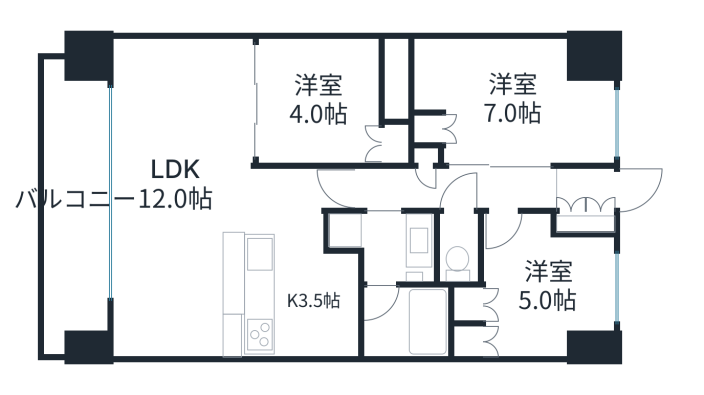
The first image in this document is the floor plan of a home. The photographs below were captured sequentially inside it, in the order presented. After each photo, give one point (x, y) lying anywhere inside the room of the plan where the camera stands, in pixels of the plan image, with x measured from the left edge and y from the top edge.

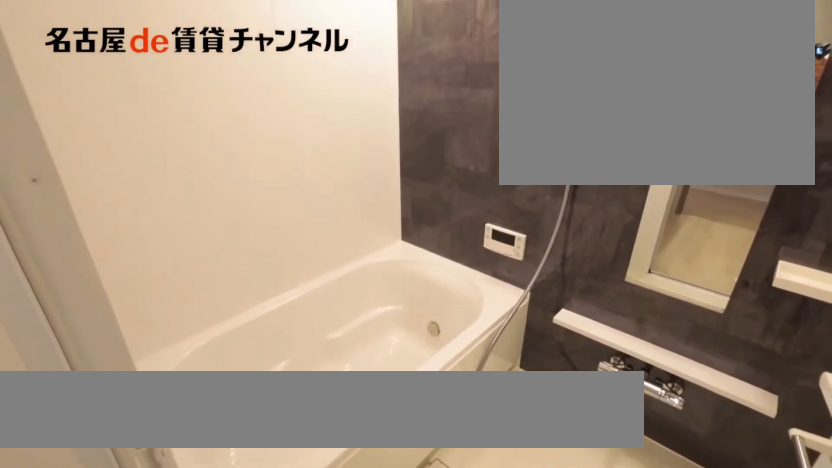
(402, 321)
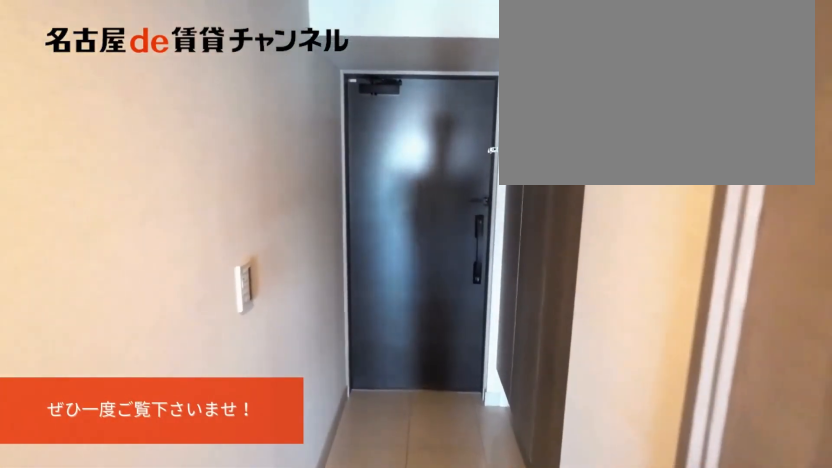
(586, 191)
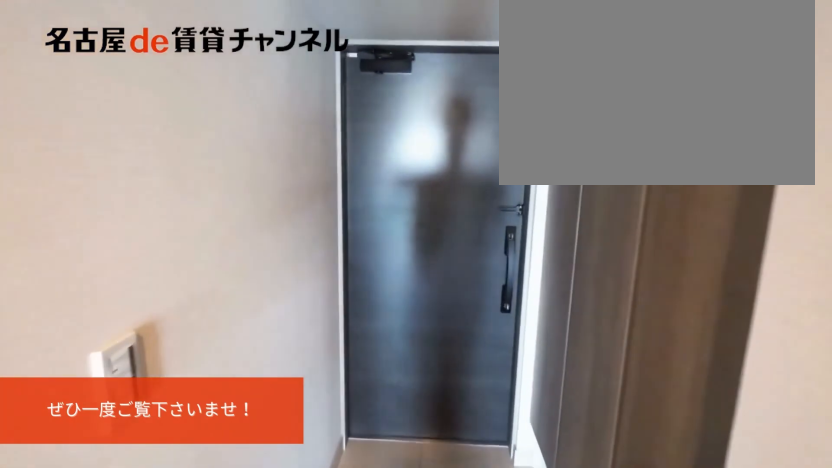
(586, 191)
